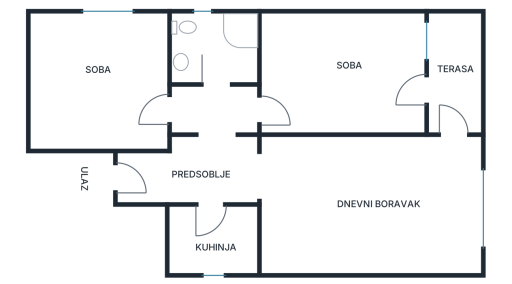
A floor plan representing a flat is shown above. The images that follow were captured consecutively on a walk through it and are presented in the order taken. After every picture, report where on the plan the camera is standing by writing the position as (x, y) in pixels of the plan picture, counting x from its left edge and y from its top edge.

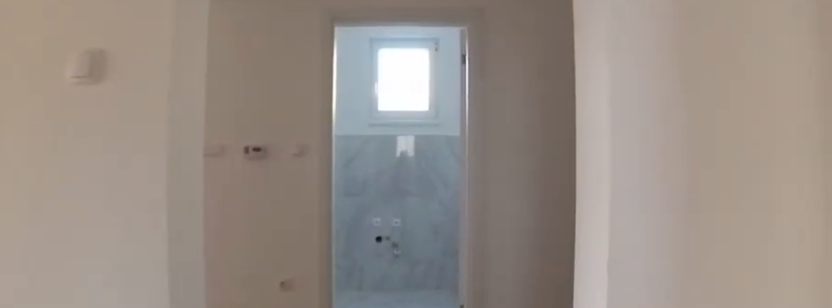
(215, 66)
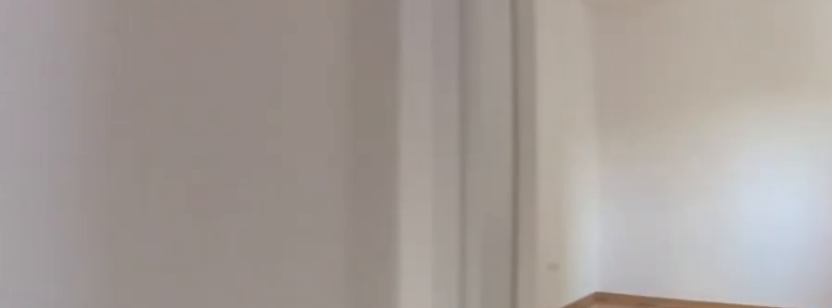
(215, 88)
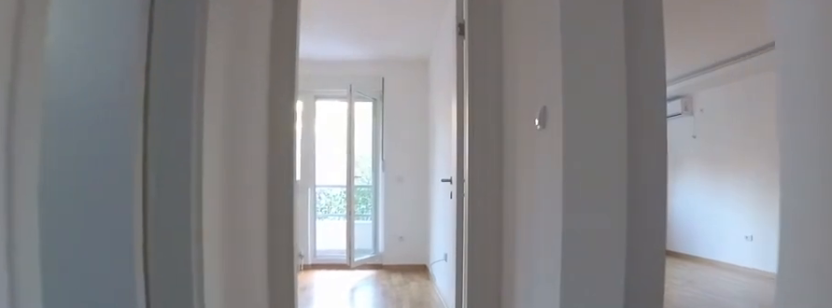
(165, 97)
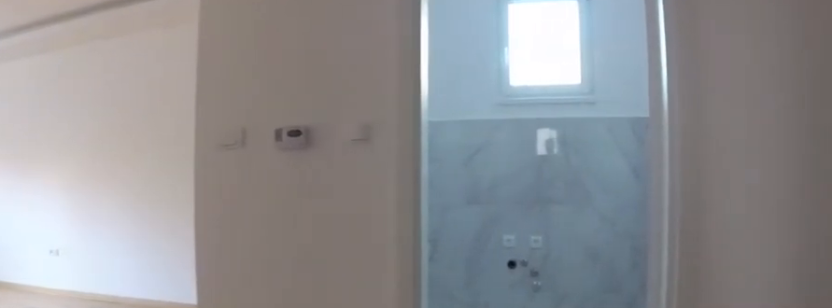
(207, 124)
